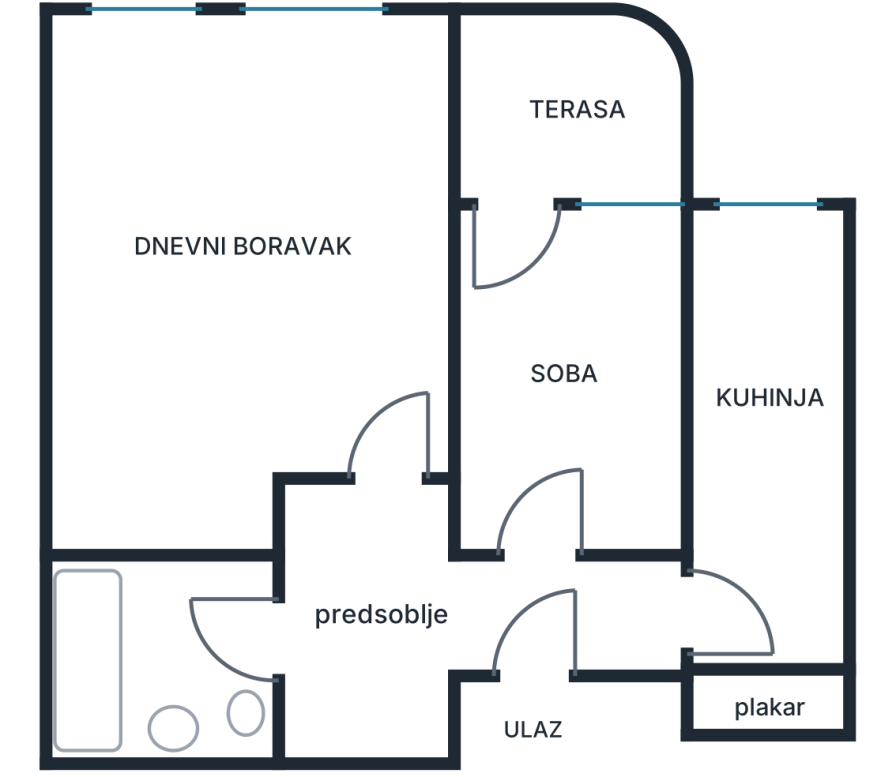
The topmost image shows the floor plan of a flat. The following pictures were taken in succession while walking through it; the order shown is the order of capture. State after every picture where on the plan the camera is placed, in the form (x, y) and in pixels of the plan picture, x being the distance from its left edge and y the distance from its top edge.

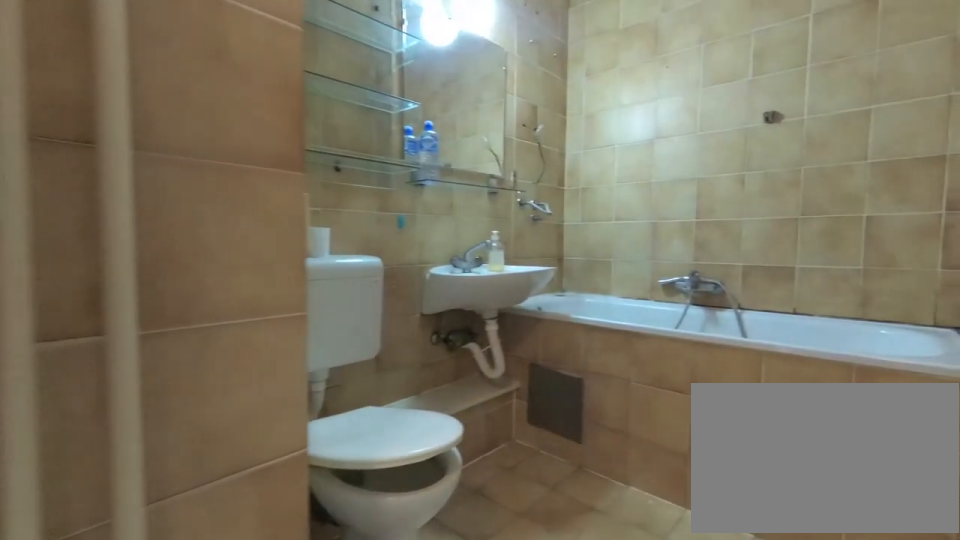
(314, 606)
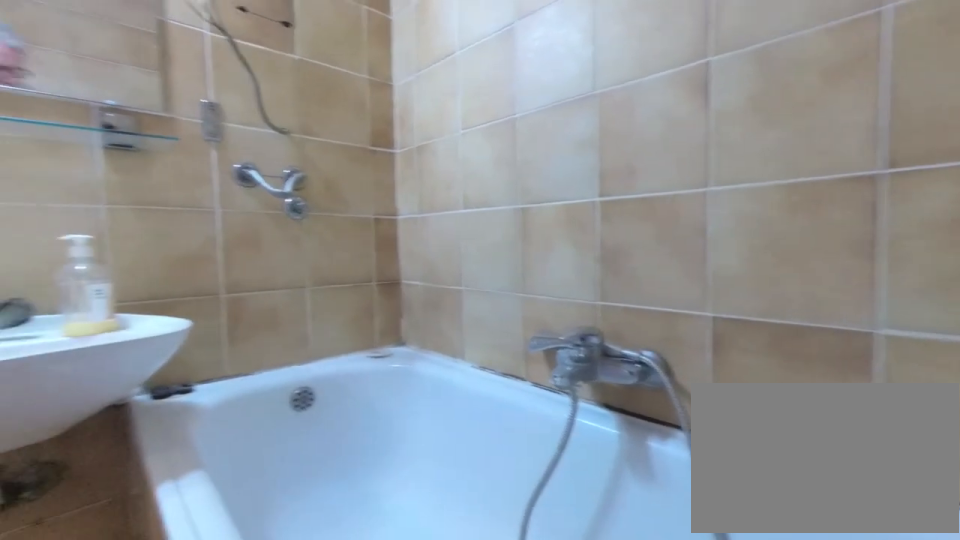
(146, 602)
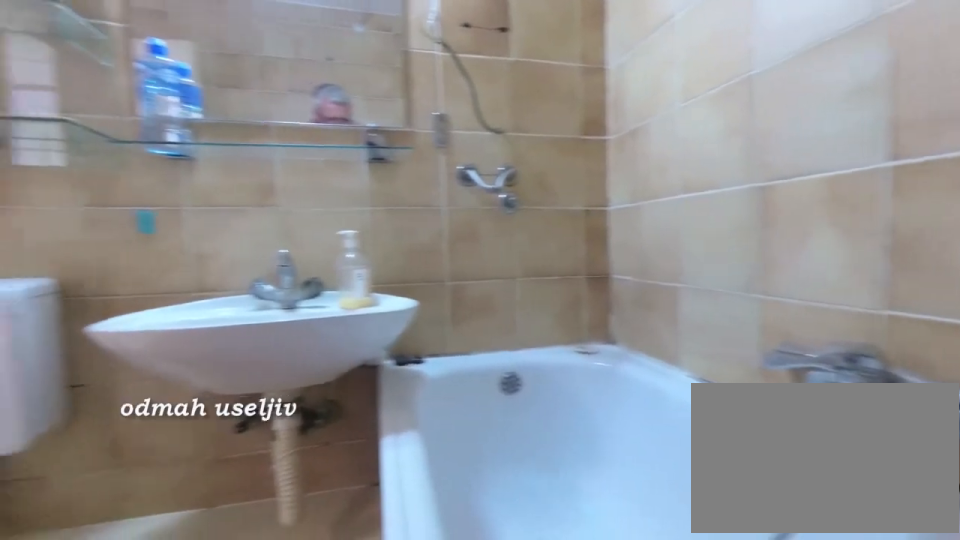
(139, 596)
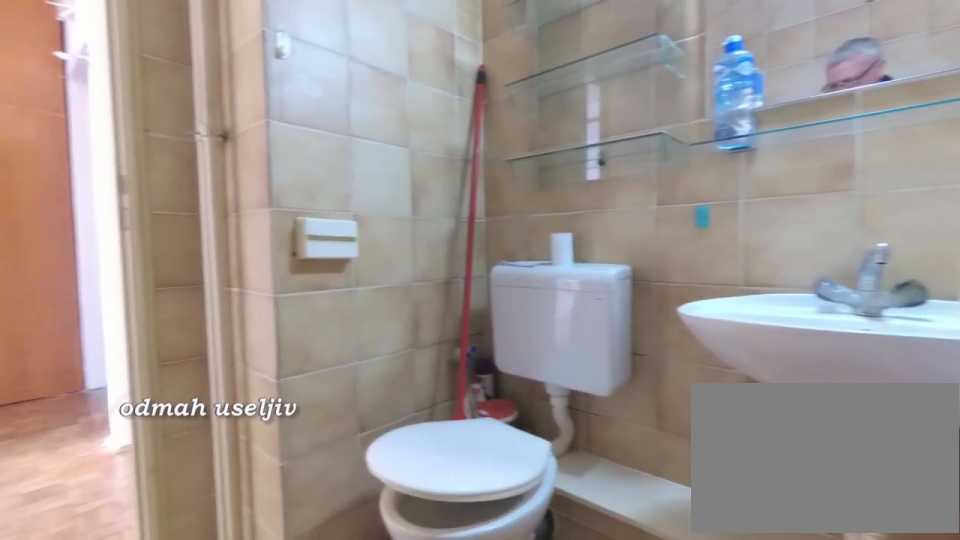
(119, 595)
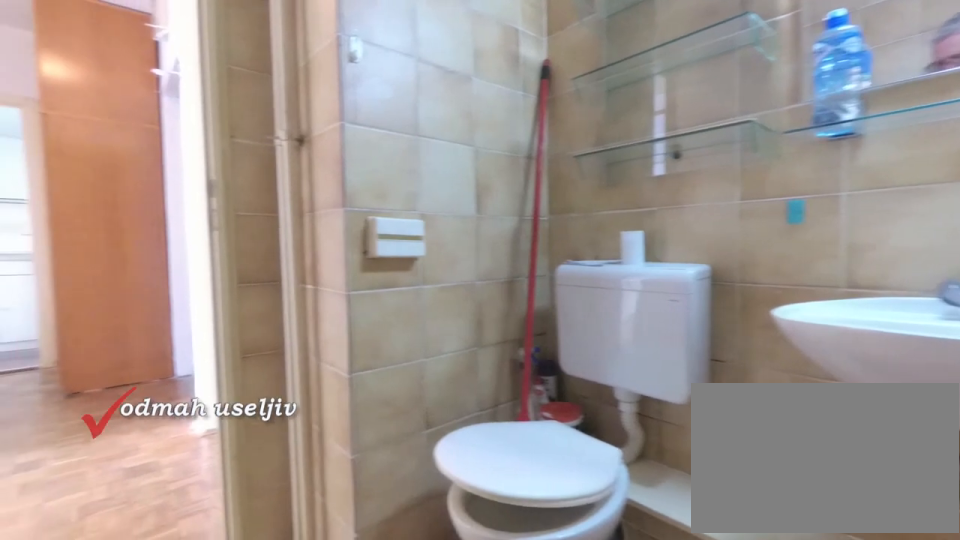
(119, 597)
